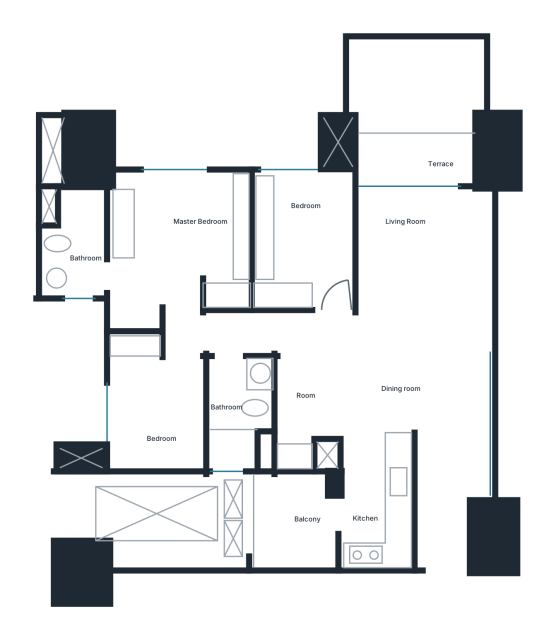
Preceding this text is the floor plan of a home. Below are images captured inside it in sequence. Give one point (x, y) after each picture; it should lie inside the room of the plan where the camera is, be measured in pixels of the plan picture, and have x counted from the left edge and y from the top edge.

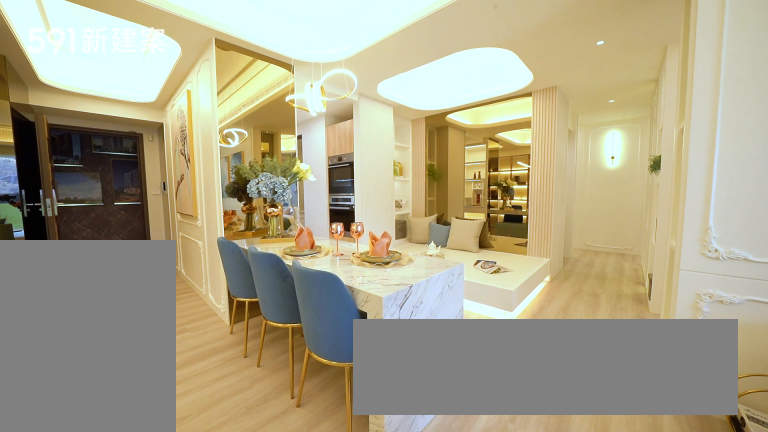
(403, 383)
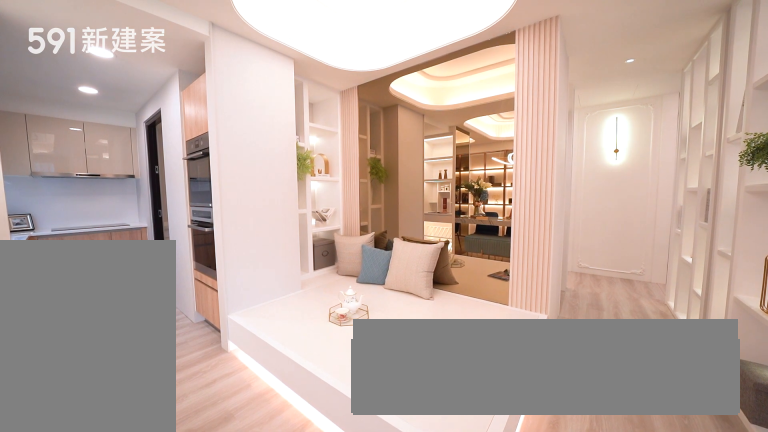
(304, 410)
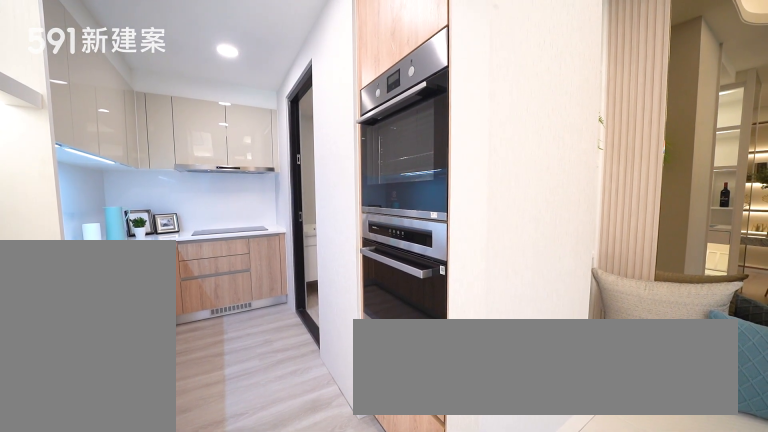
(378, 500)
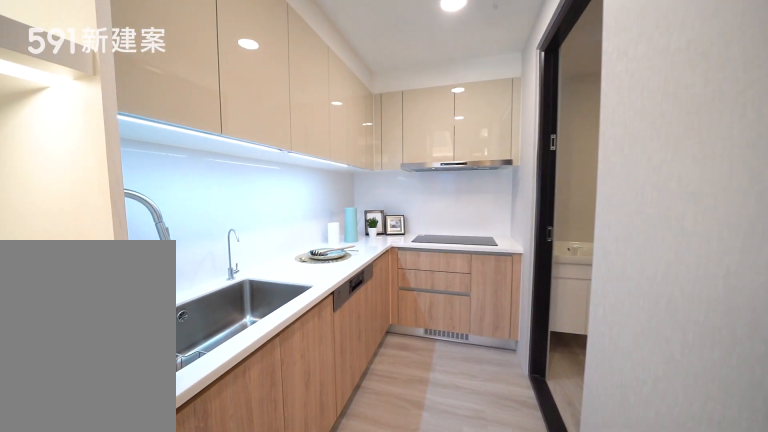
(378, 500)
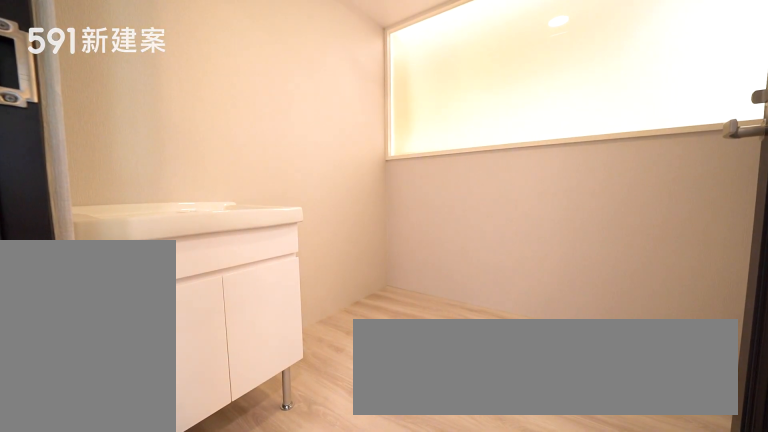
(295, 520)
